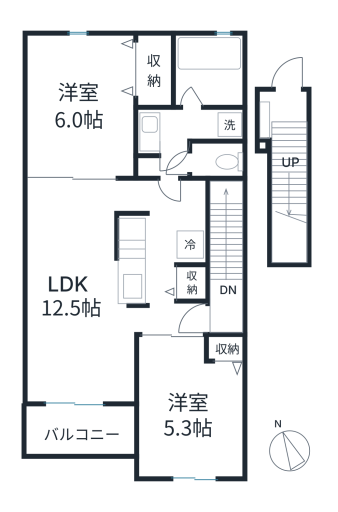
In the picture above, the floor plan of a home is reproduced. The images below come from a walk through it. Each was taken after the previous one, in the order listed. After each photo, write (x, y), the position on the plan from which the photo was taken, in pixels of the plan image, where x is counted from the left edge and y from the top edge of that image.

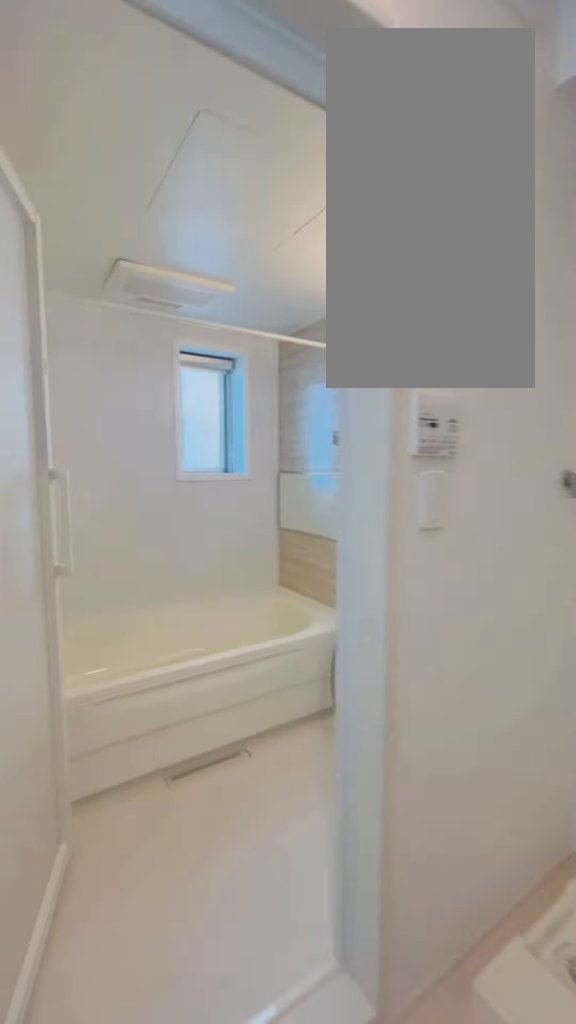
(183, 120)
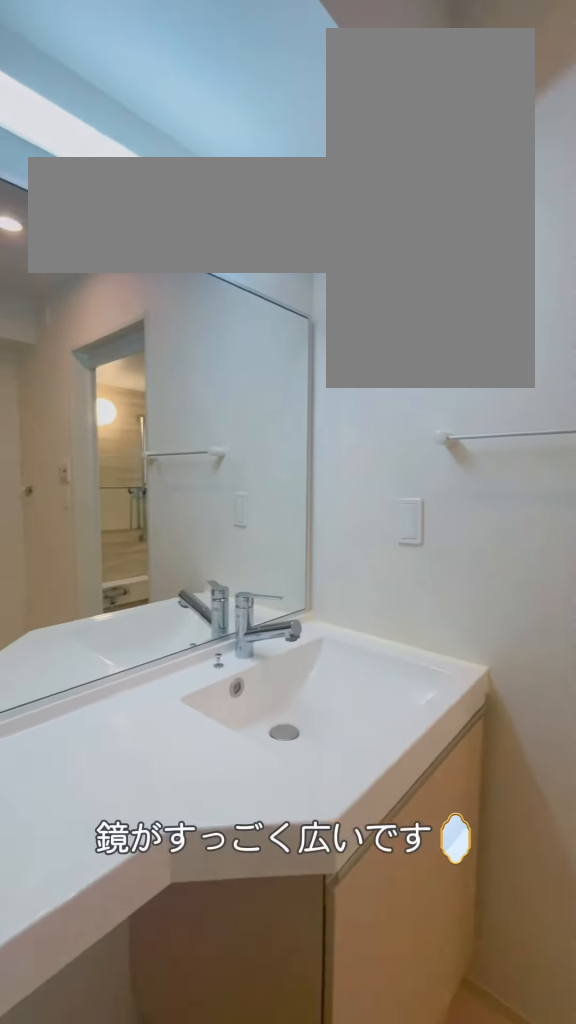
(172, 156)
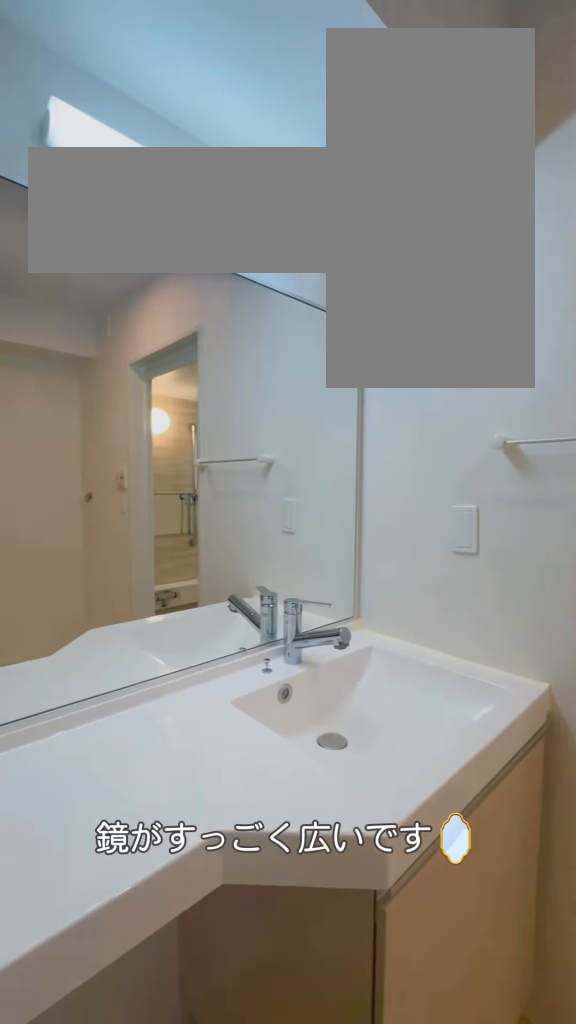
(171, 155)
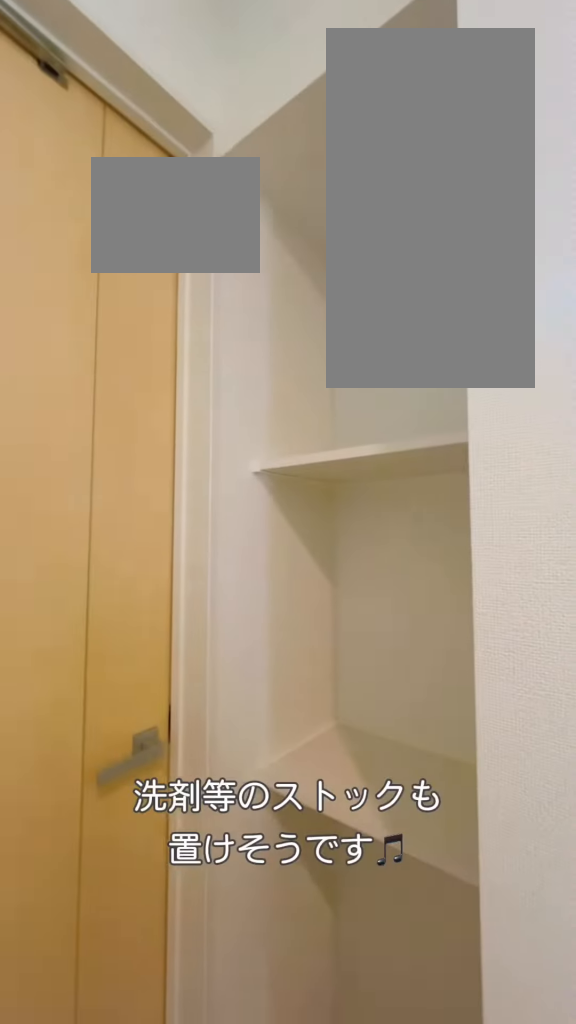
(171, 168)
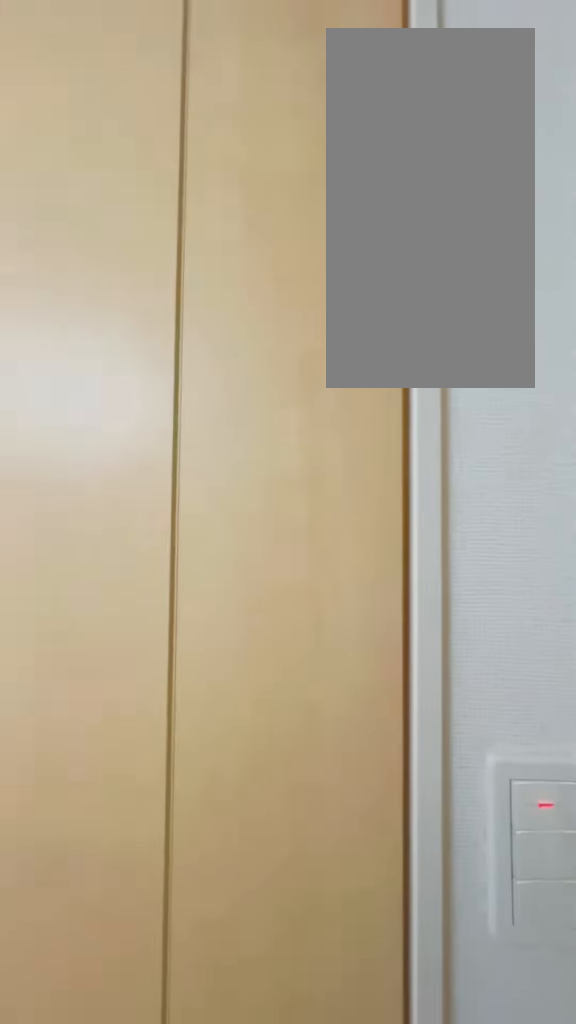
(171, 165)
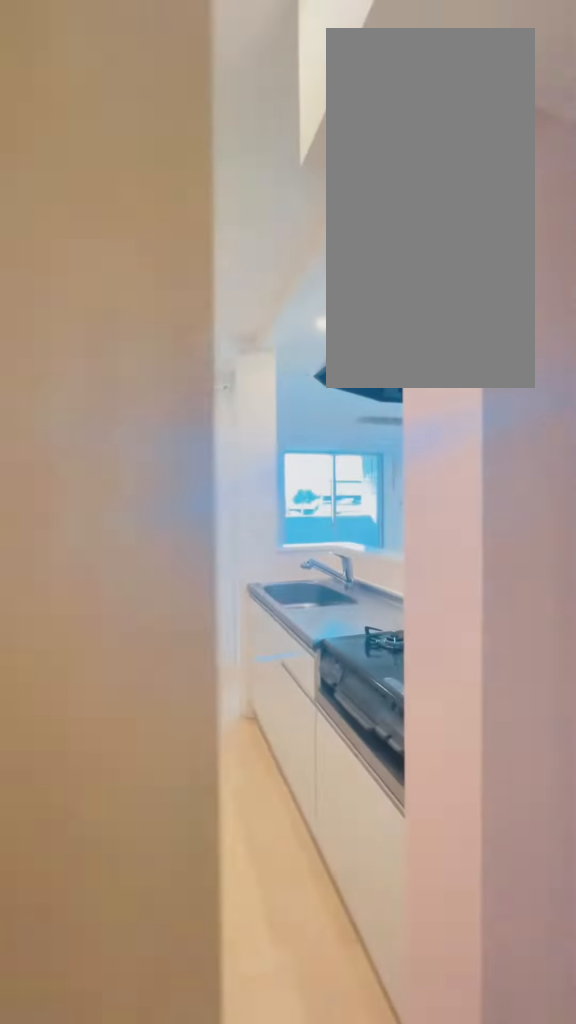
(167, 189)
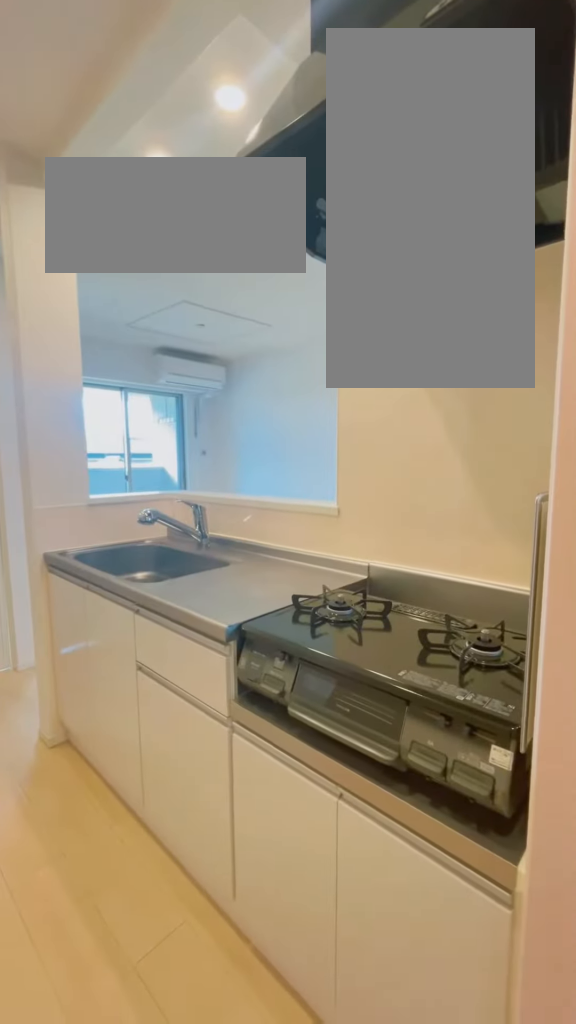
(162, 217)
